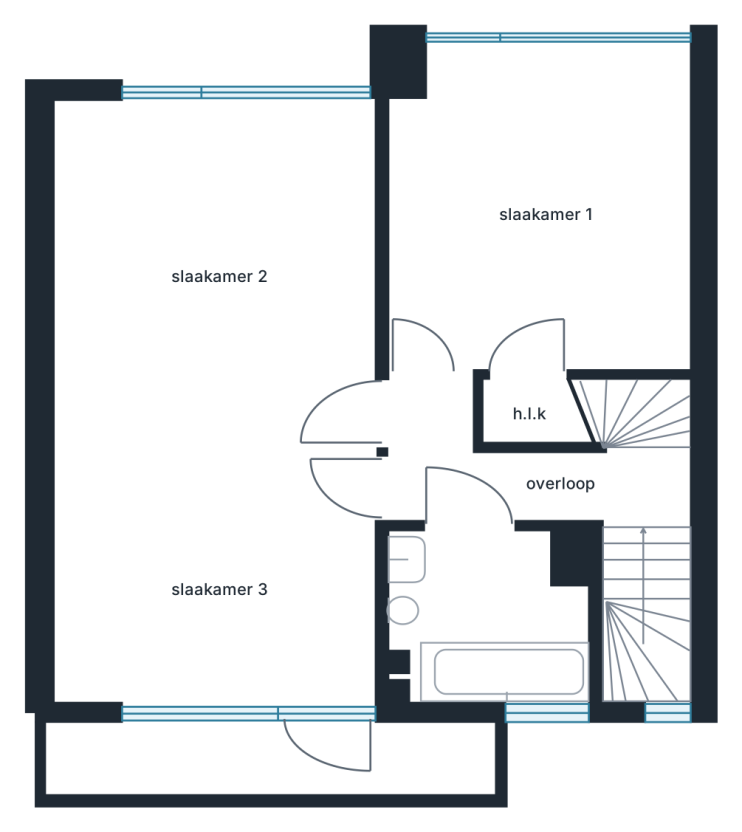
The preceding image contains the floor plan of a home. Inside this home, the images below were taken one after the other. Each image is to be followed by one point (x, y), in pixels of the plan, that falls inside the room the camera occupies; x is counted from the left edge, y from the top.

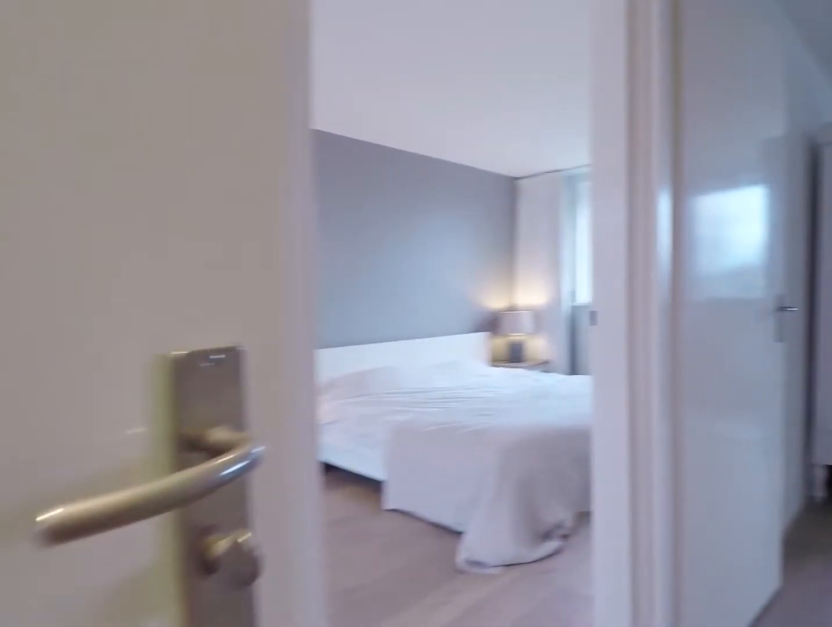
(516, 472)
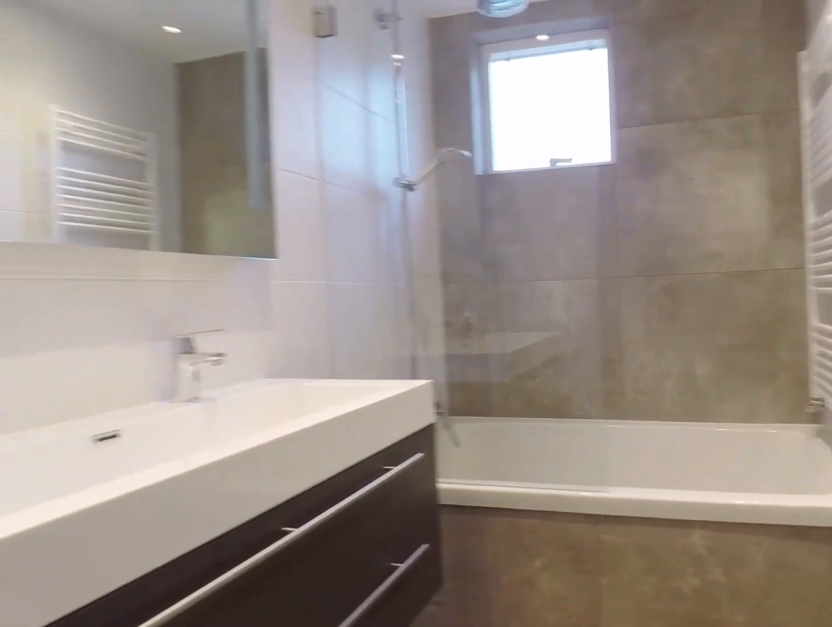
(484, 621)
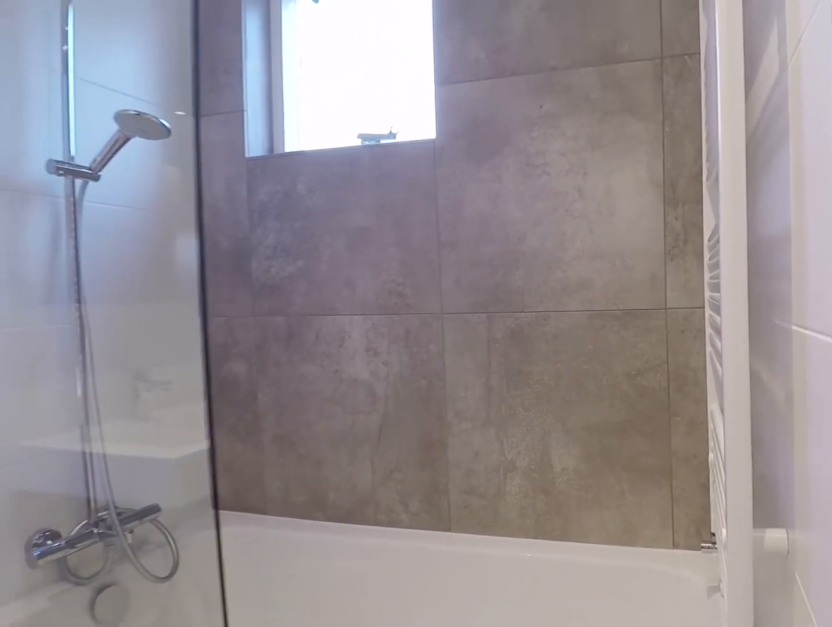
(484, 621)
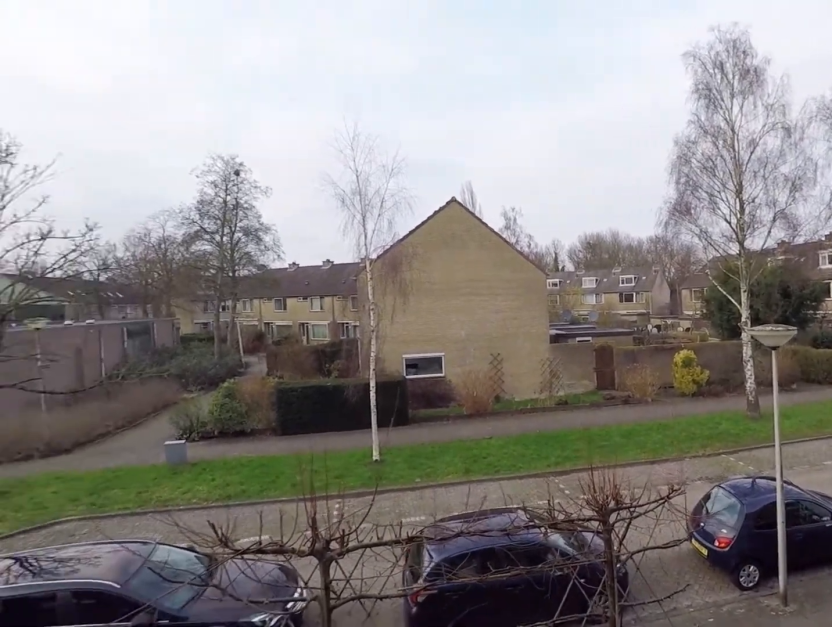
(274, 761)
